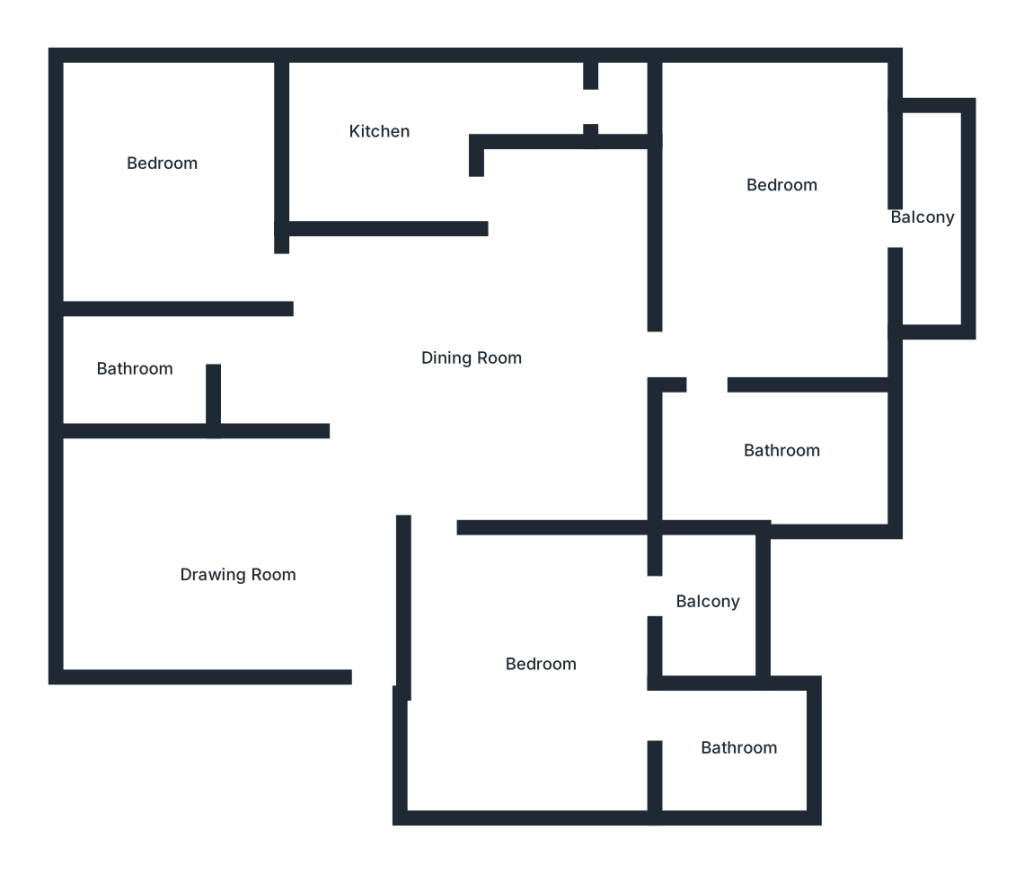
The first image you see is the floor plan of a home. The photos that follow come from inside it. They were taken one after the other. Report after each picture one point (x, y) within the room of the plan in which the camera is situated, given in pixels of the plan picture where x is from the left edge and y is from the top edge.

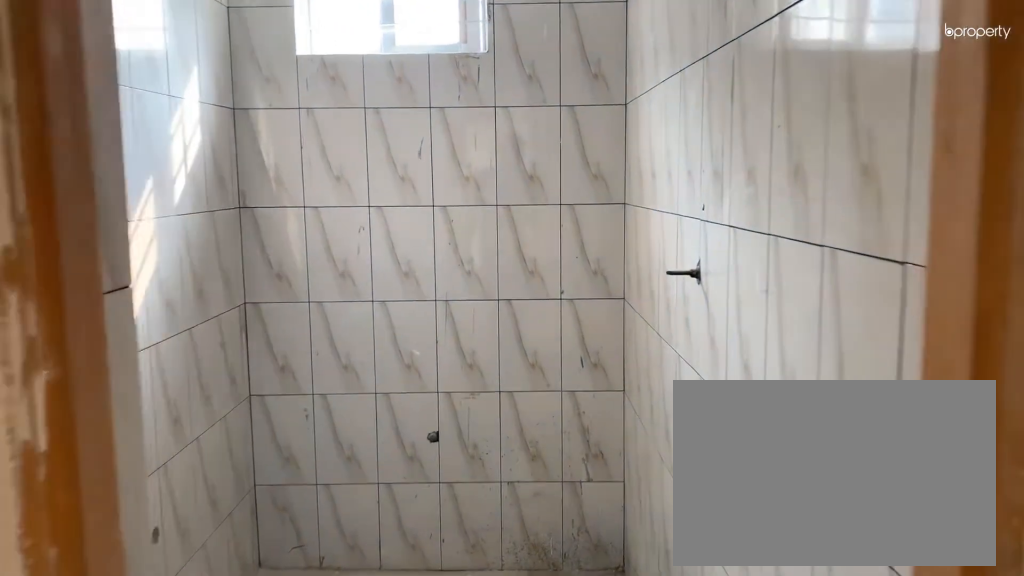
(133, 372)
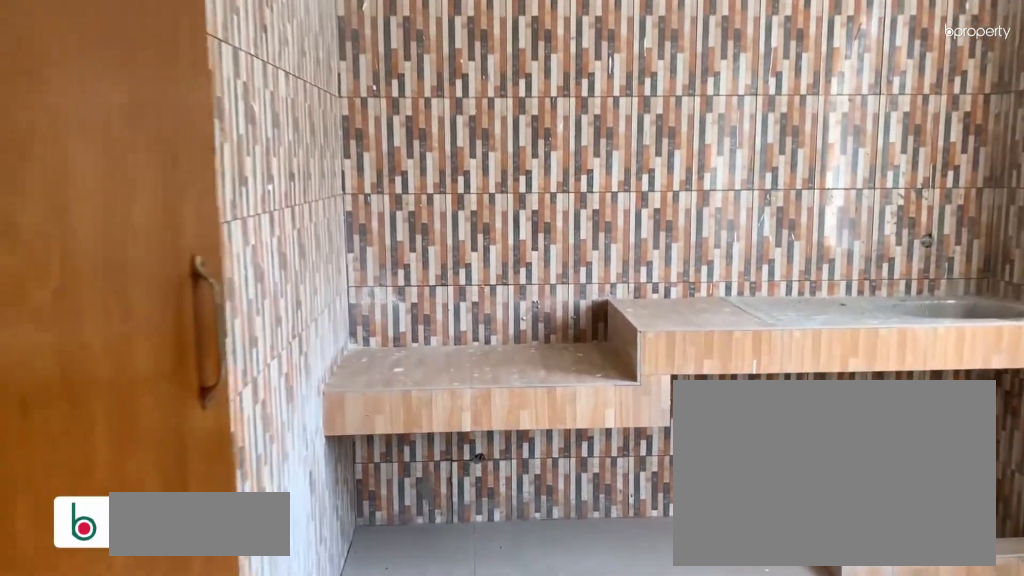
(425, 157)
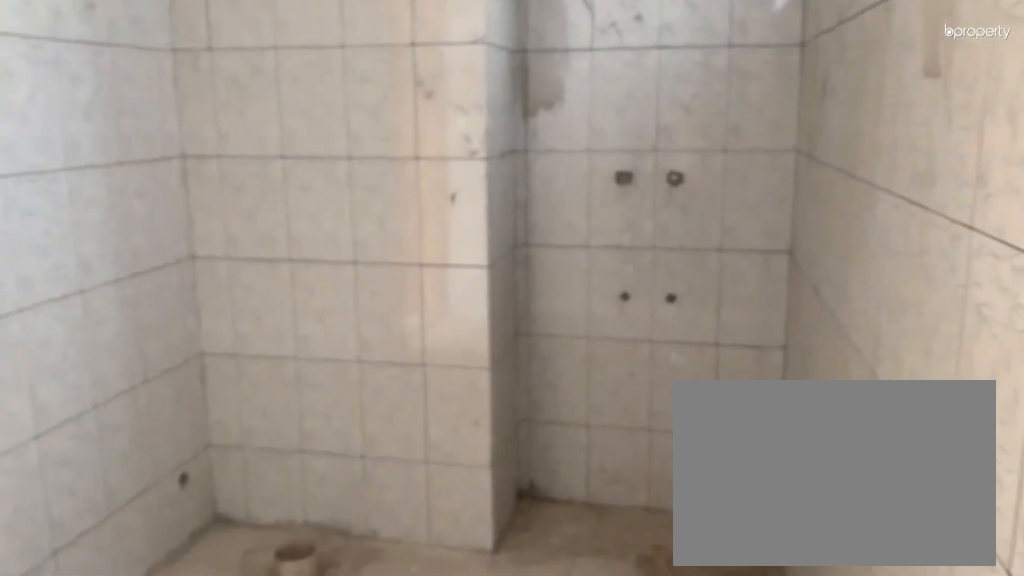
(775, 459)
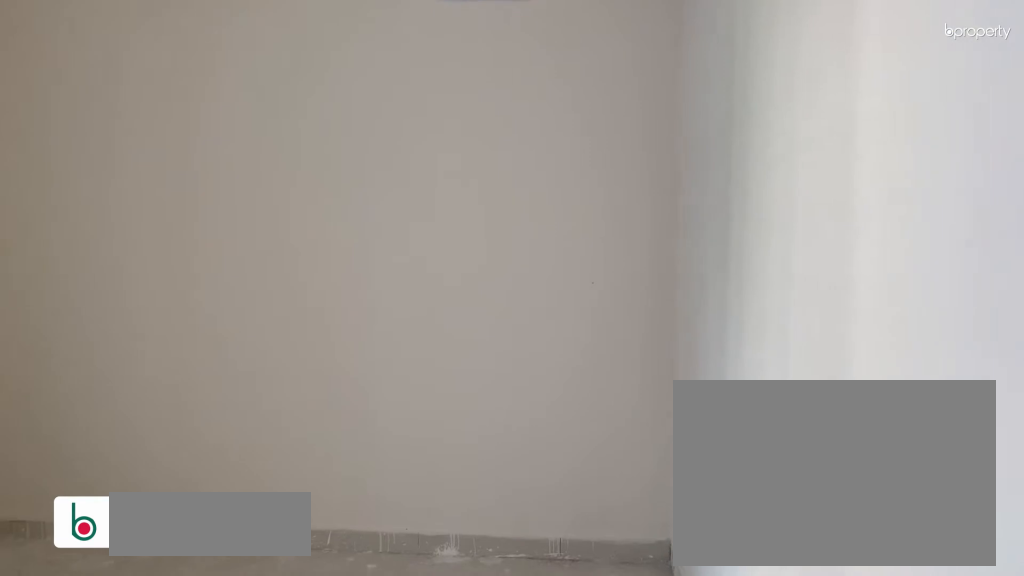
(472, 560)
